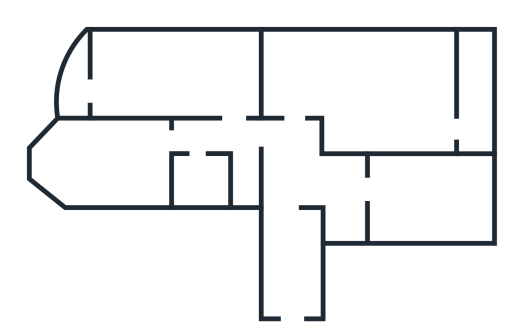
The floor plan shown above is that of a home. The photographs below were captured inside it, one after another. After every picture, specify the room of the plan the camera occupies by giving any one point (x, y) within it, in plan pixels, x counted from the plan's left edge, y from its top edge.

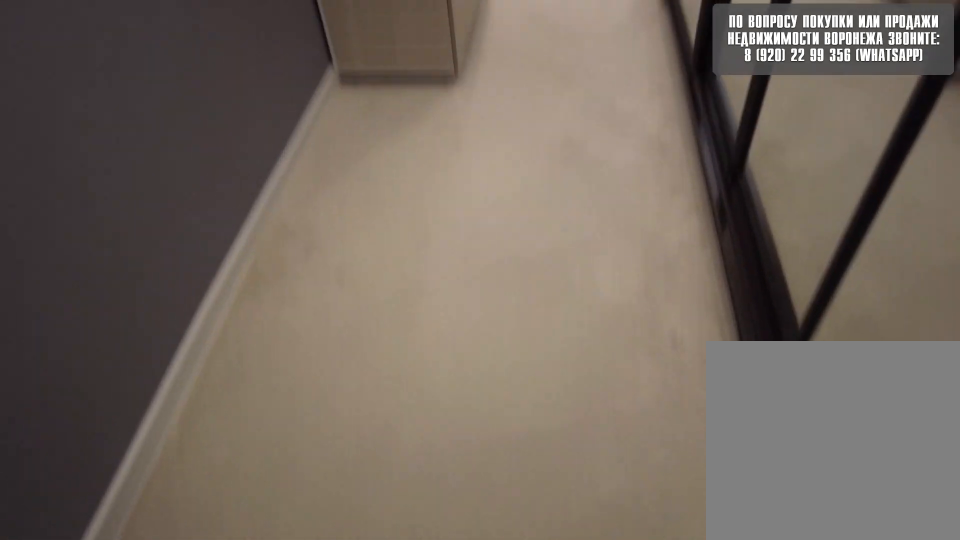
(295, 303)
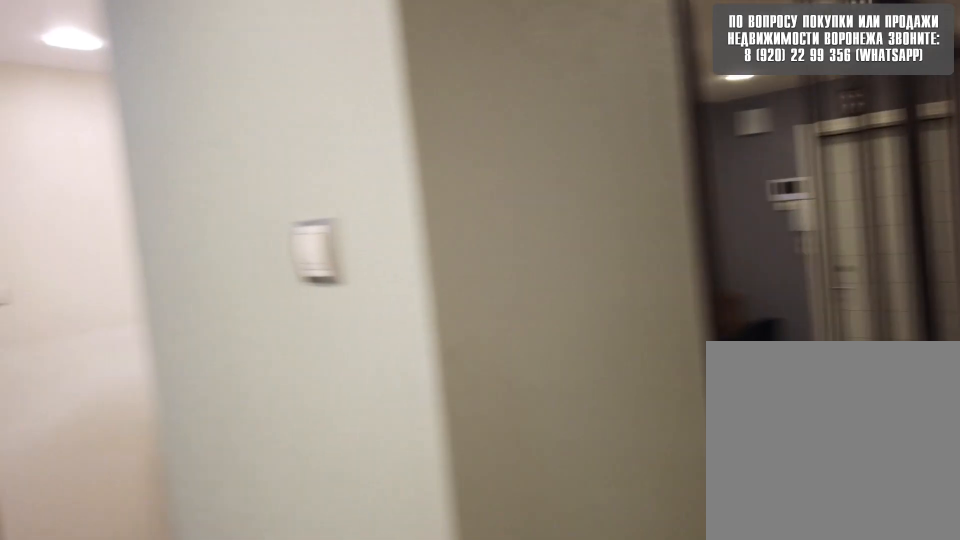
(295, 186)
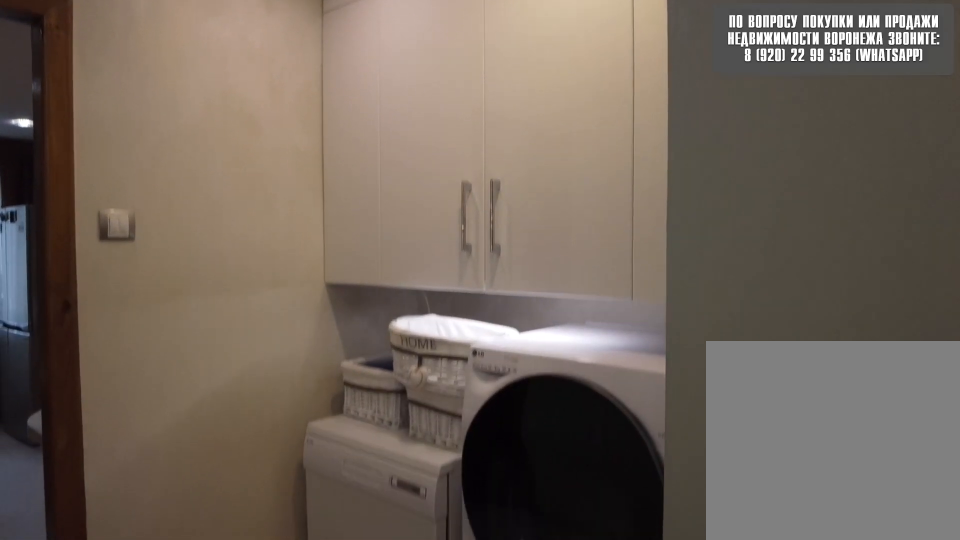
(350, 191)
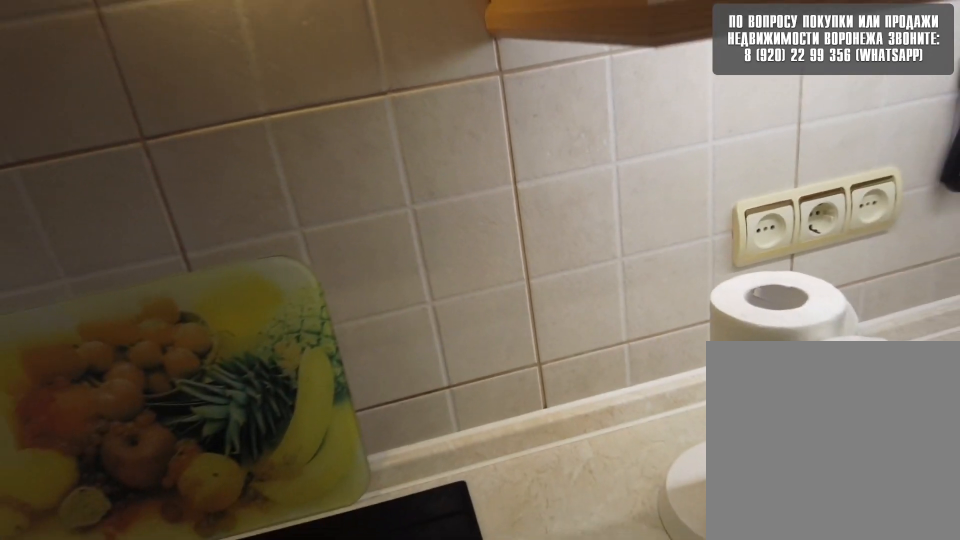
(409, 199)
